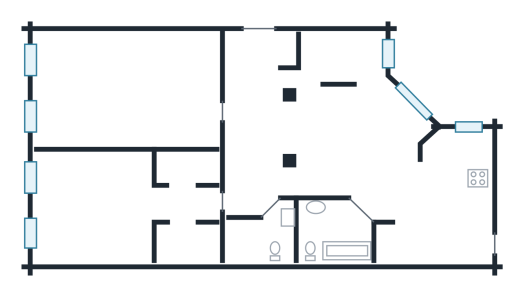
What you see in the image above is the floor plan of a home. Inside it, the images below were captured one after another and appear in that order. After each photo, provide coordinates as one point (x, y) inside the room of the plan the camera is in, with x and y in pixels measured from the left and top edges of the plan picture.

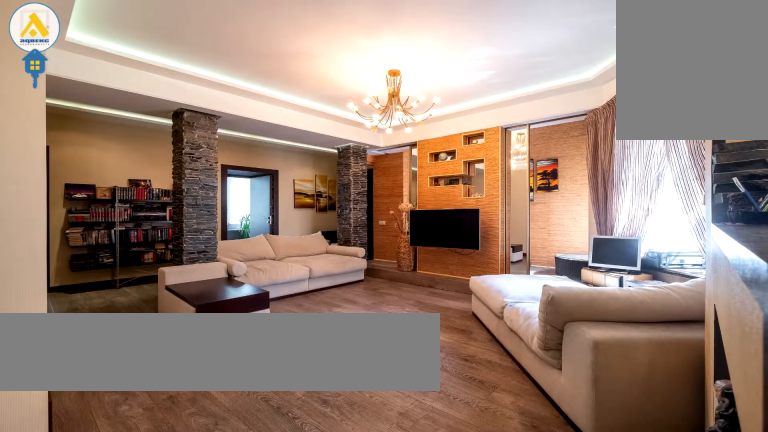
(327, 131)
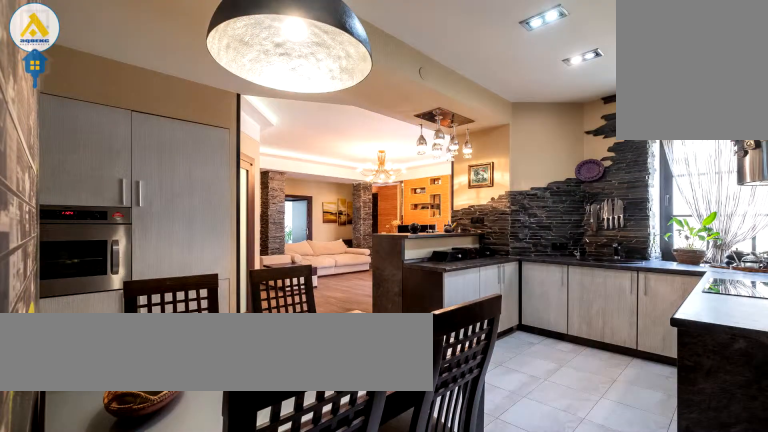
(440, 205)
